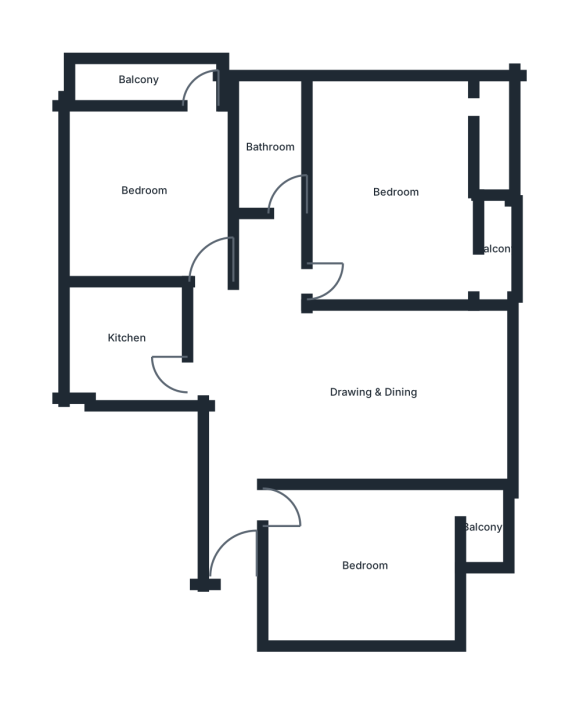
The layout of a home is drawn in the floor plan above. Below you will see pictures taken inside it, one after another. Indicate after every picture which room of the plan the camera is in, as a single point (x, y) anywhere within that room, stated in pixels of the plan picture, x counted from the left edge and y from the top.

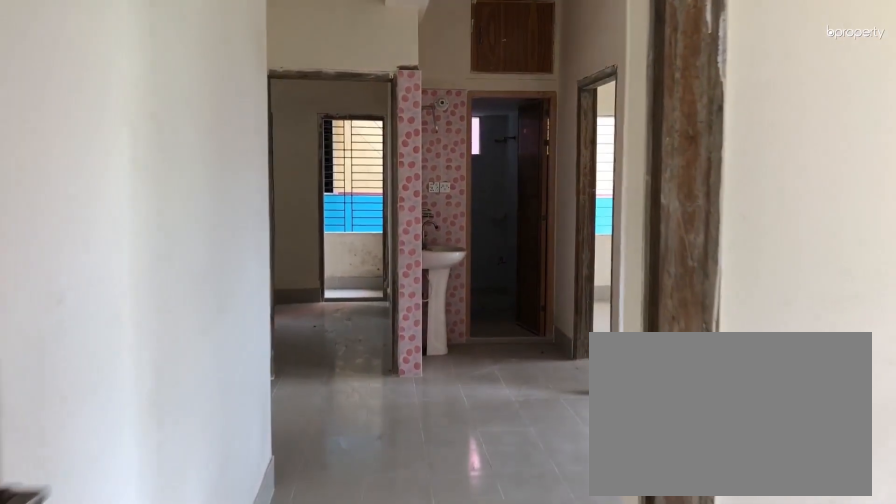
(232, 530)
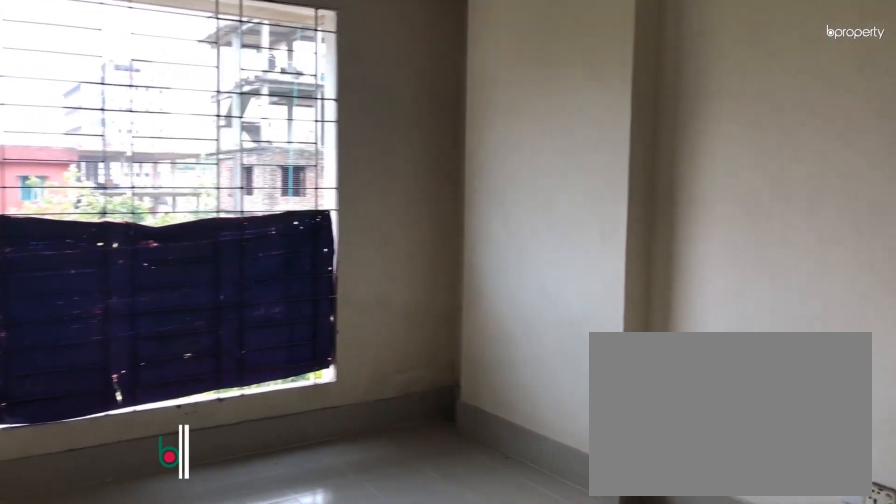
(367, 394)
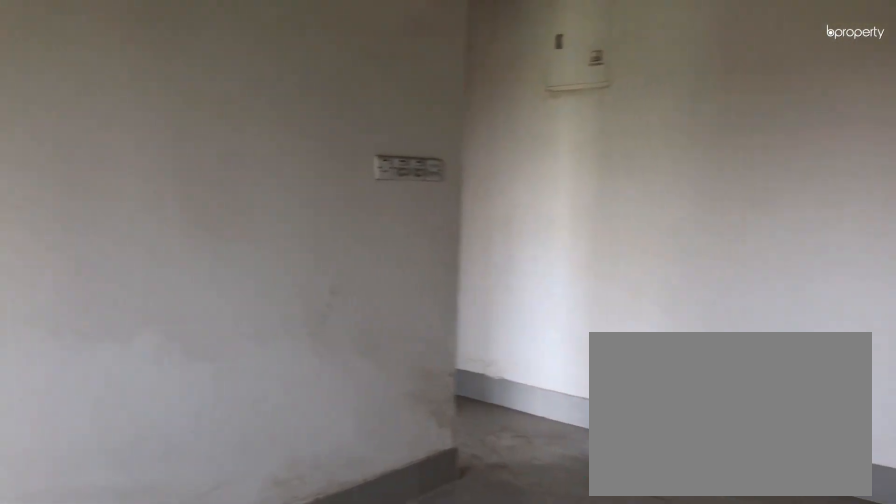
(367, 394)
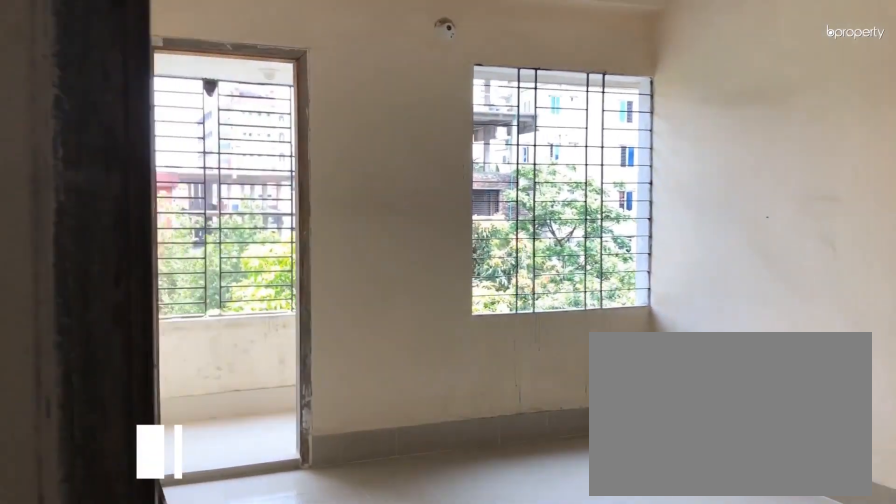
(312, 540)
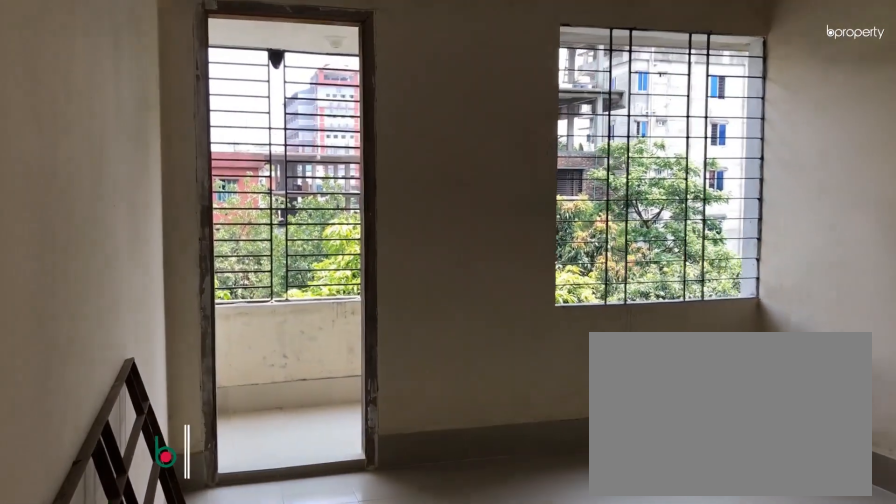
(312, 540)
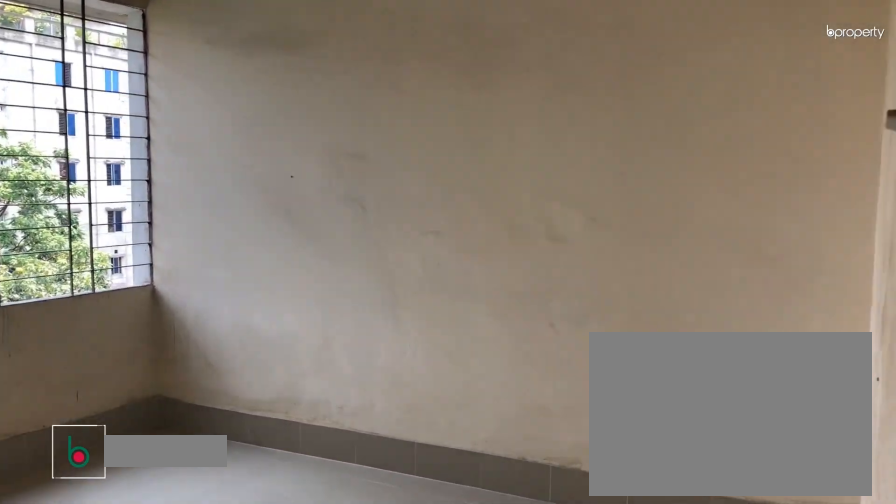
(366, 567)
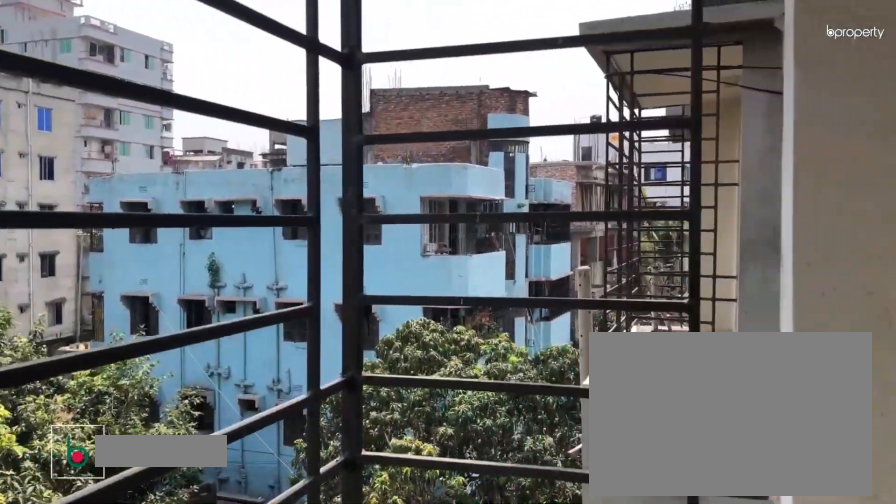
(482, 529)
